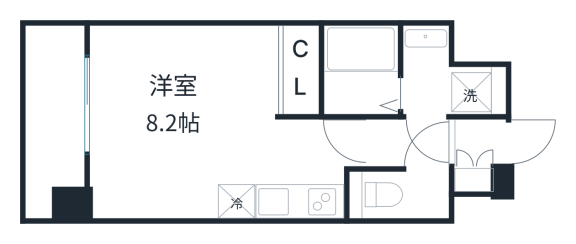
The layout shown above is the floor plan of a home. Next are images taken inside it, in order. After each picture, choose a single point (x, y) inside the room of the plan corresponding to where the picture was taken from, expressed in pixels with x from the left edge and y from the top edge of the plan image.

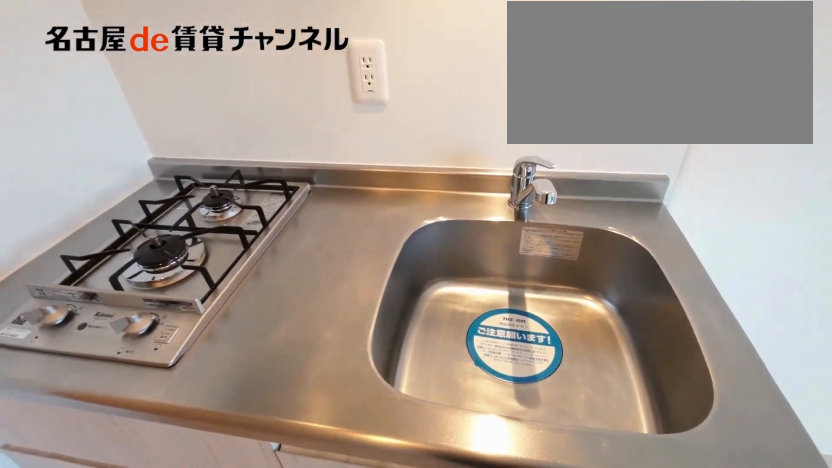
(300, 201)
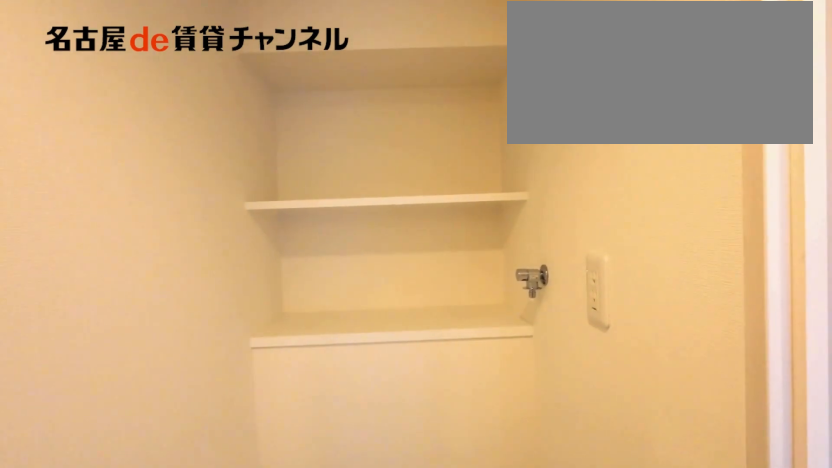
(446, 78)
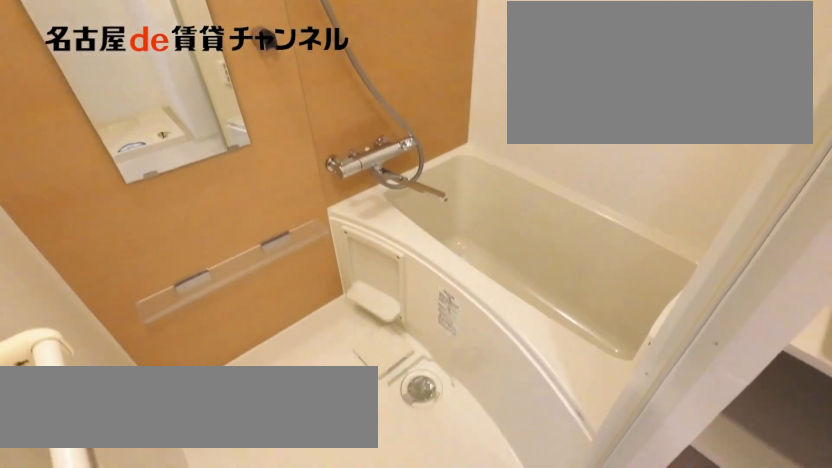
(361, 69)
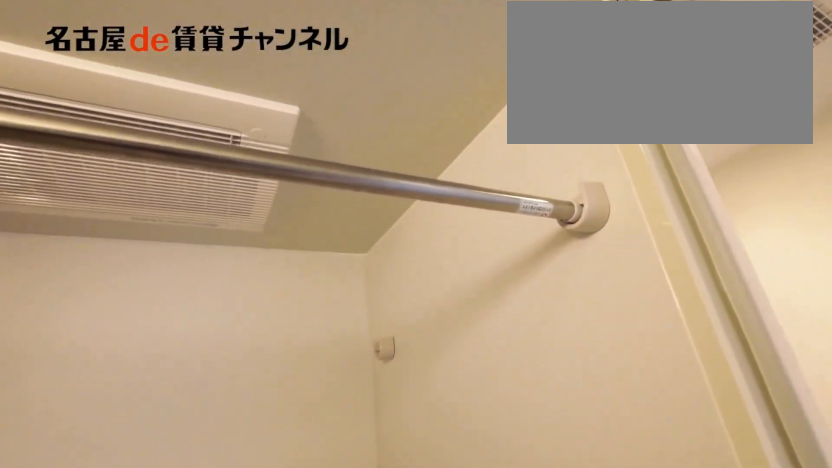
(361, 69)
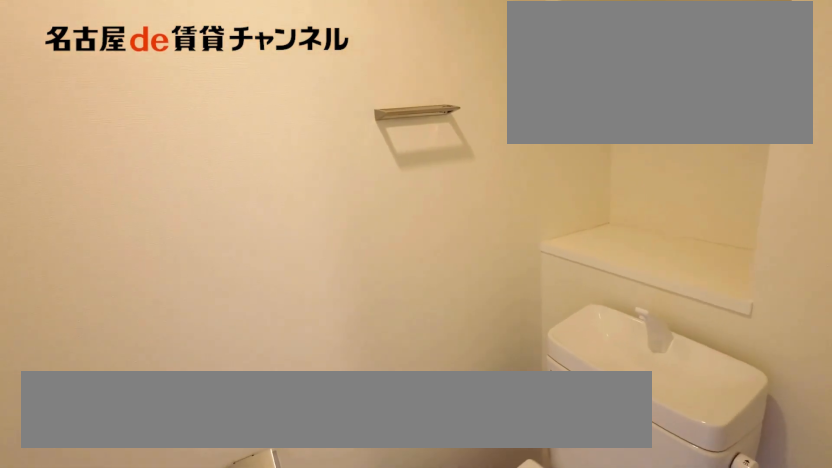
(399, 195)
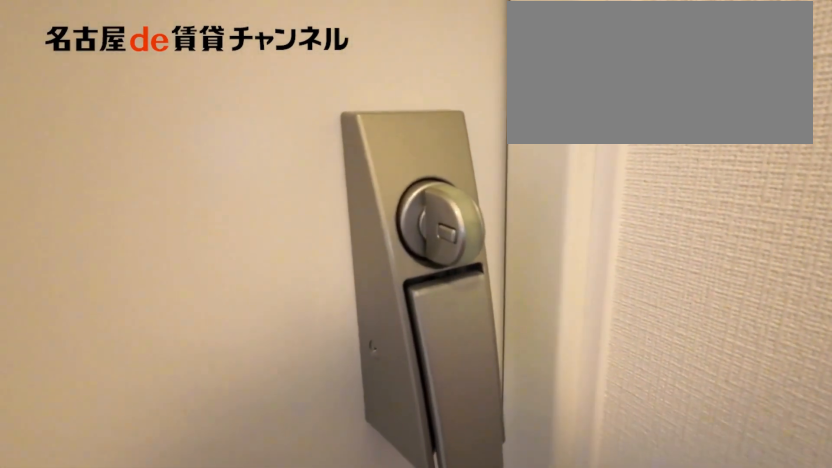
(480, 143)
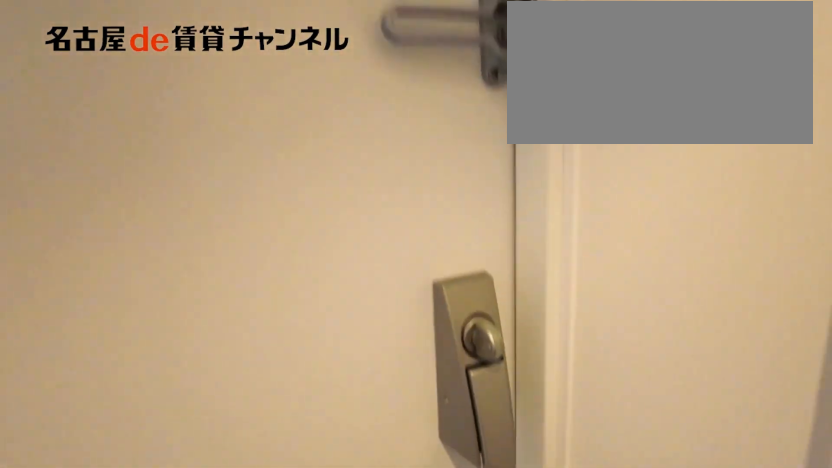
(480, 143)
